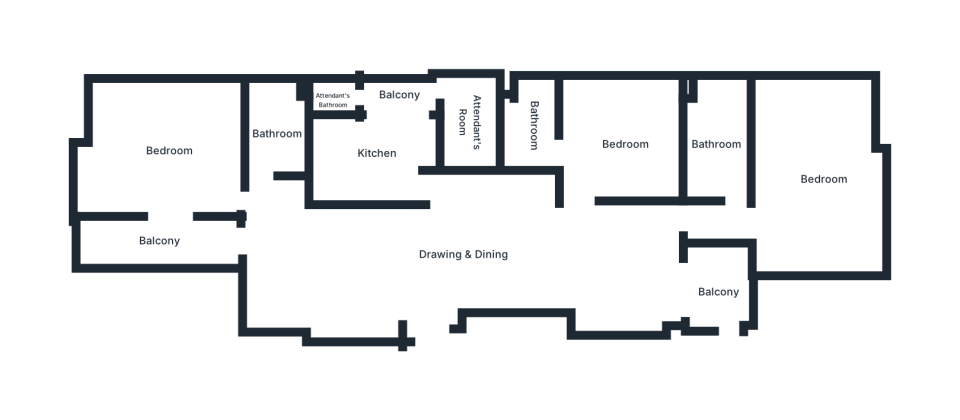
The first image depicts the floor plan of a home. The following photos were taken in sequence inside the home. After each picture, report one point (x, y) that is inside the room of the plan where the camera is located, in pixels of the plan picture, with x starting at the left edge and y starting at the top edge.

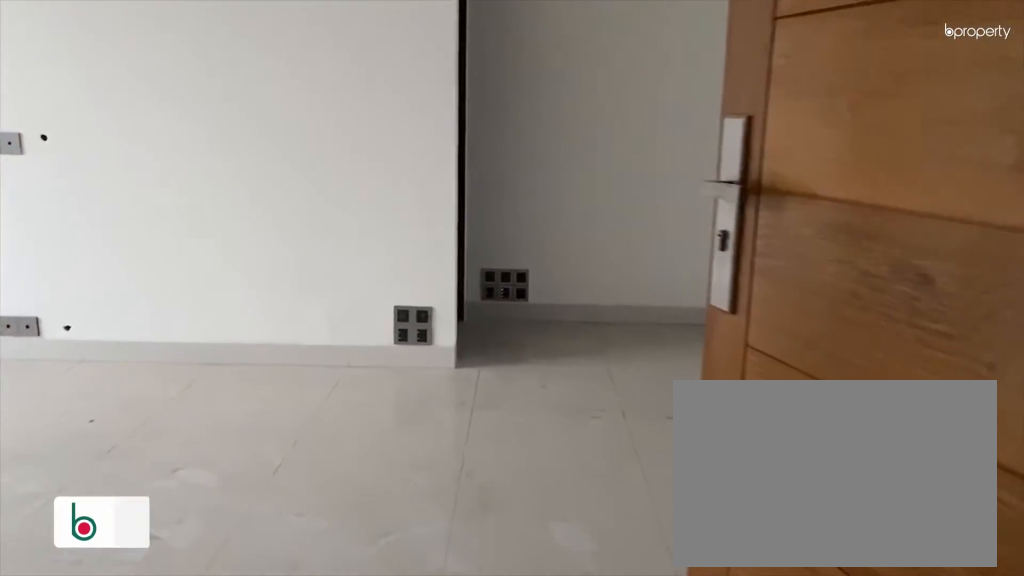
(427, 288)
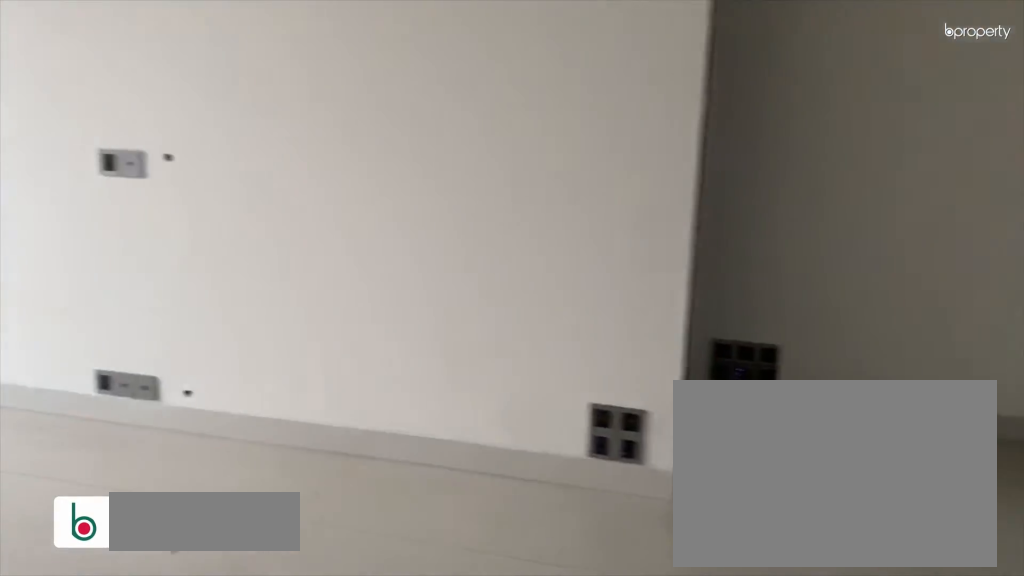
(427, 288)
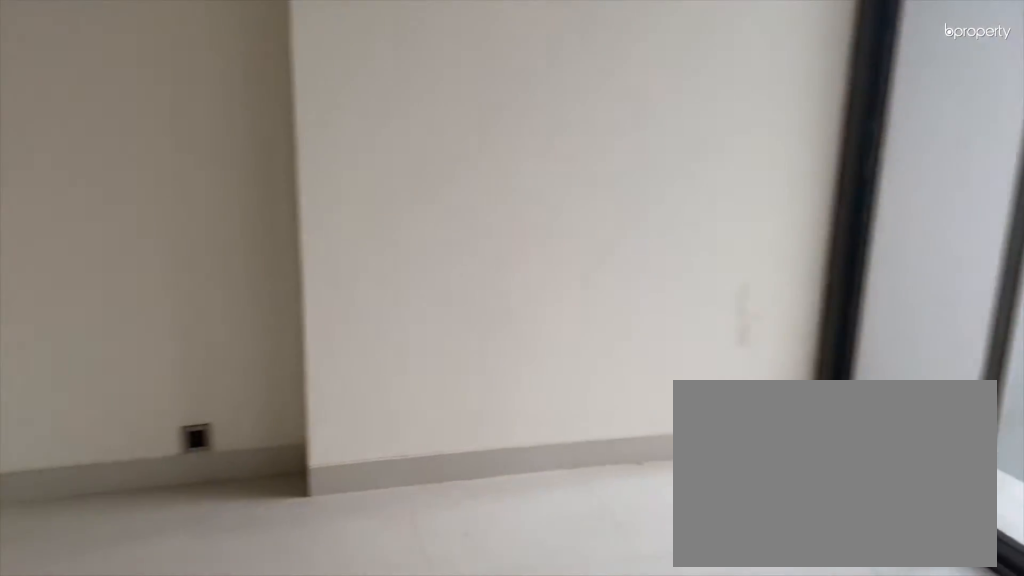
(303, 264)
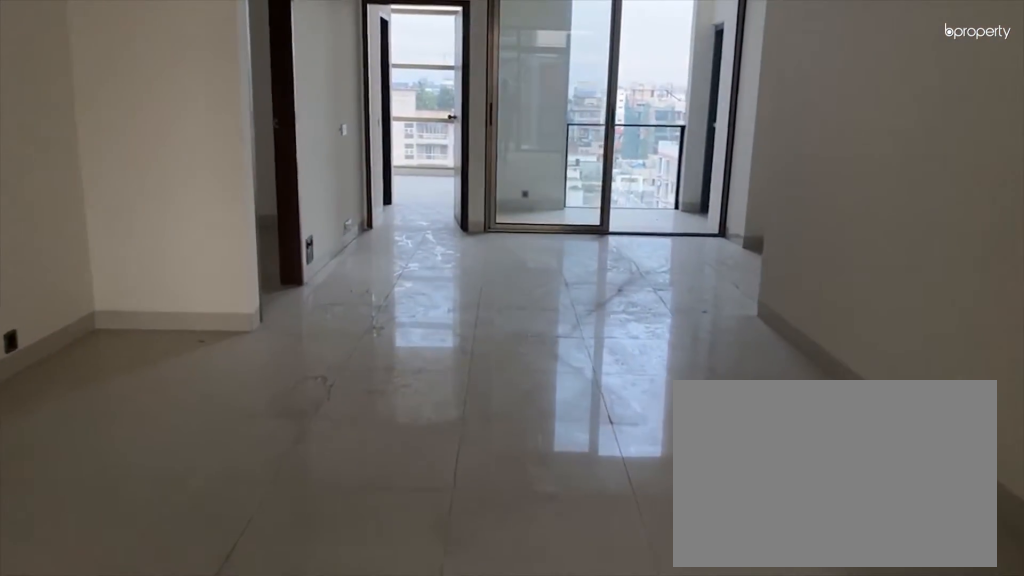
(435, 265)
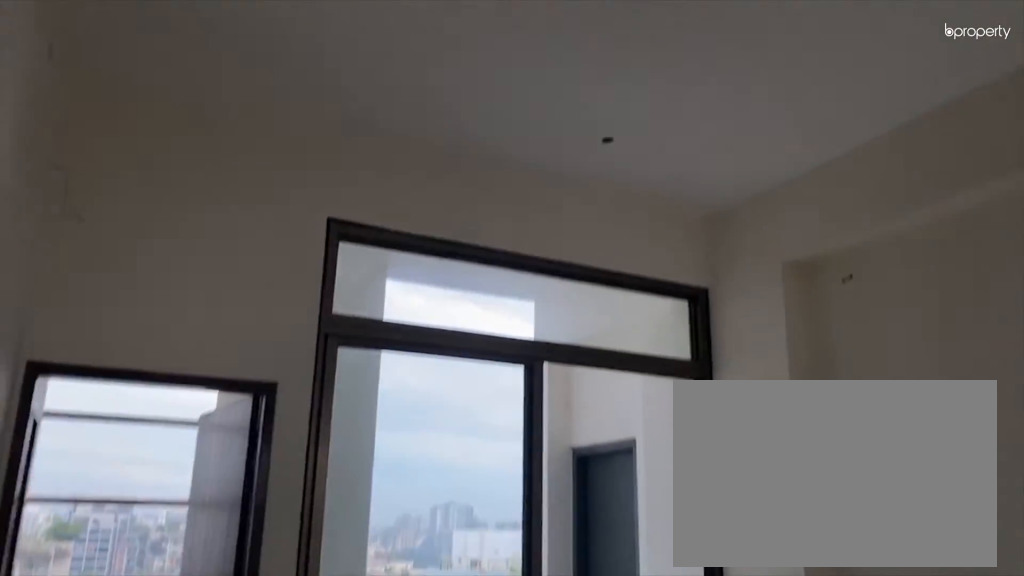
(605, 264)
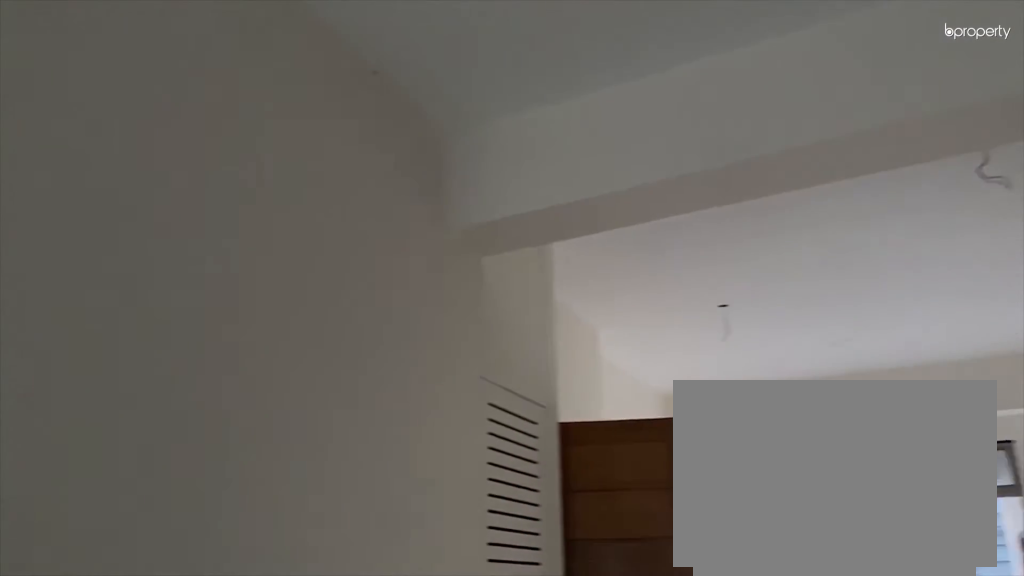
(605, 264)
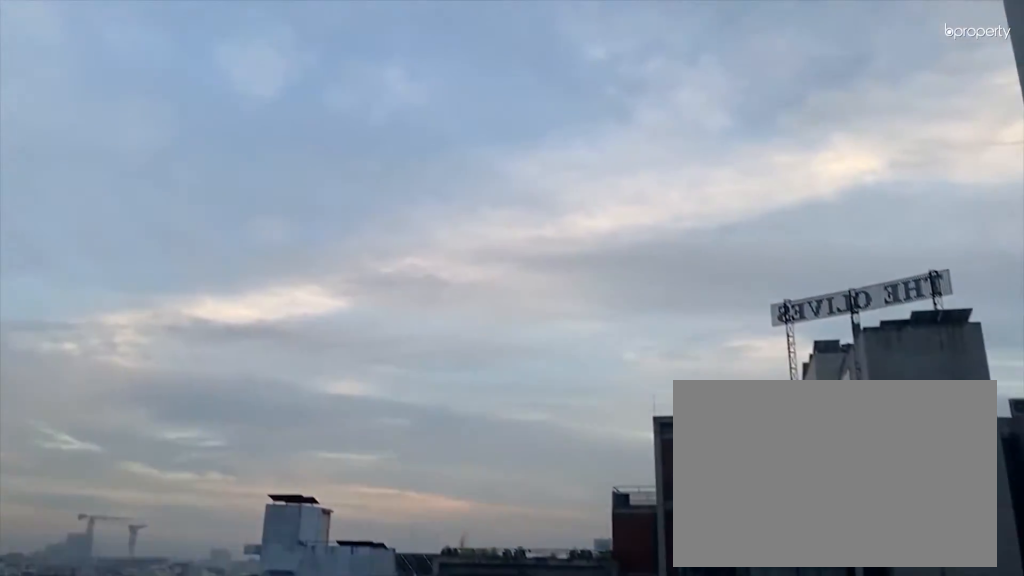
(158, 241)
